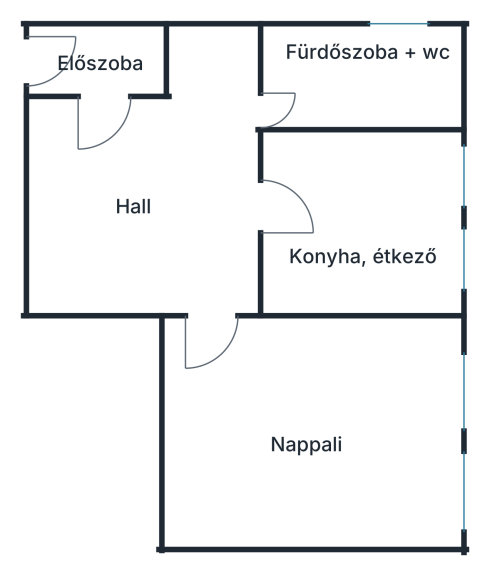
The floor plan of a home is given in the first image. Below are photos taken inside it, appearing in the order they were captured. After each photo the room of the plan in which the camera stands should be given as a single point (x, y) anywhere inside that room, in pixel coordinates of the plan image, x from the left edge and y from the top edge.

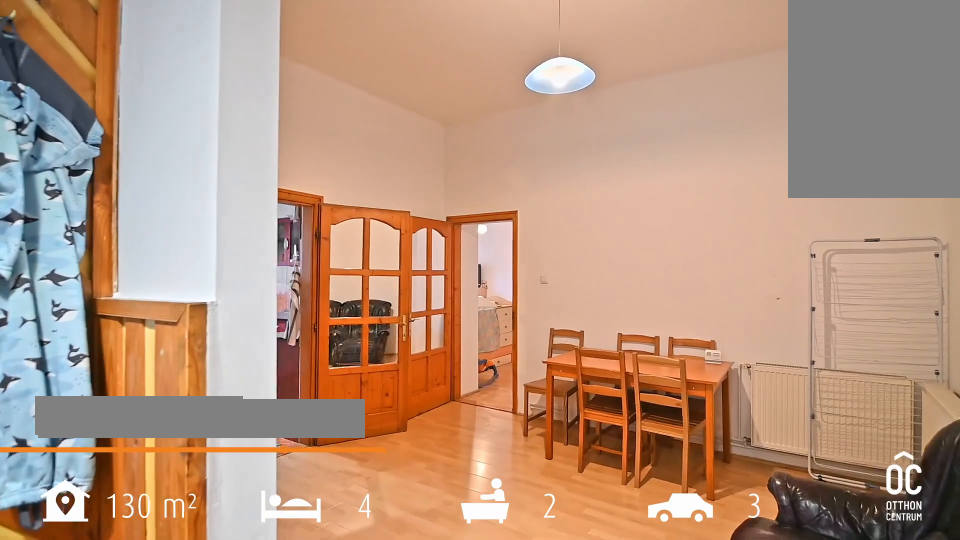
(102, 63)
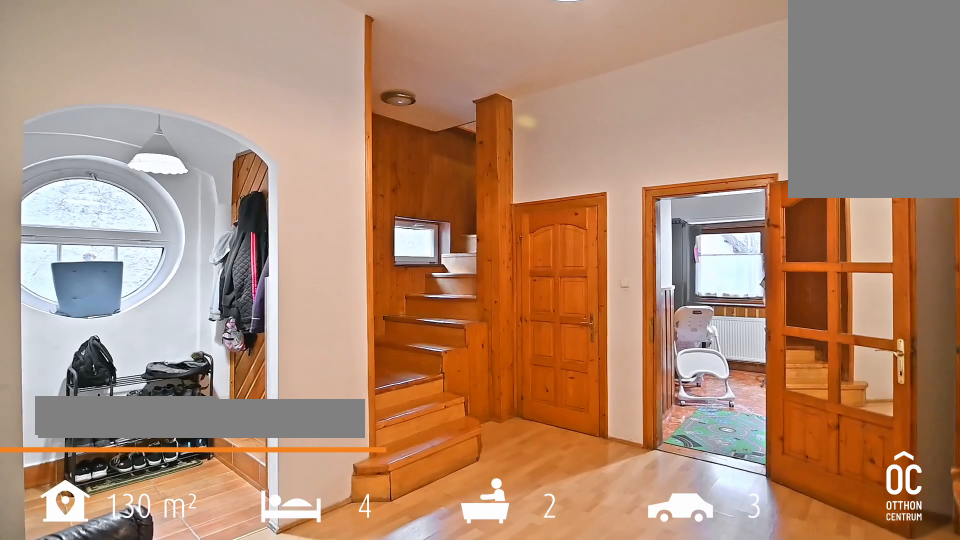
(153, 205)
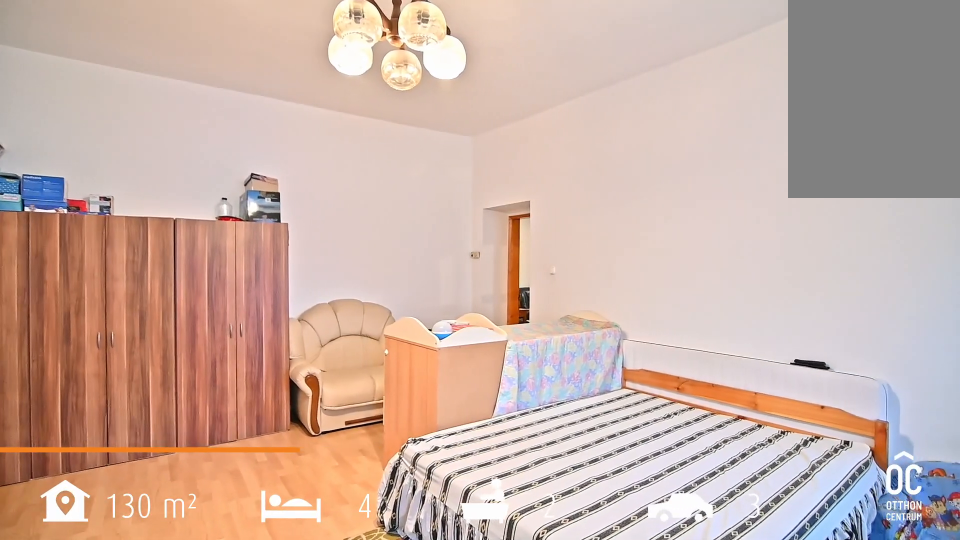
(314, 446)
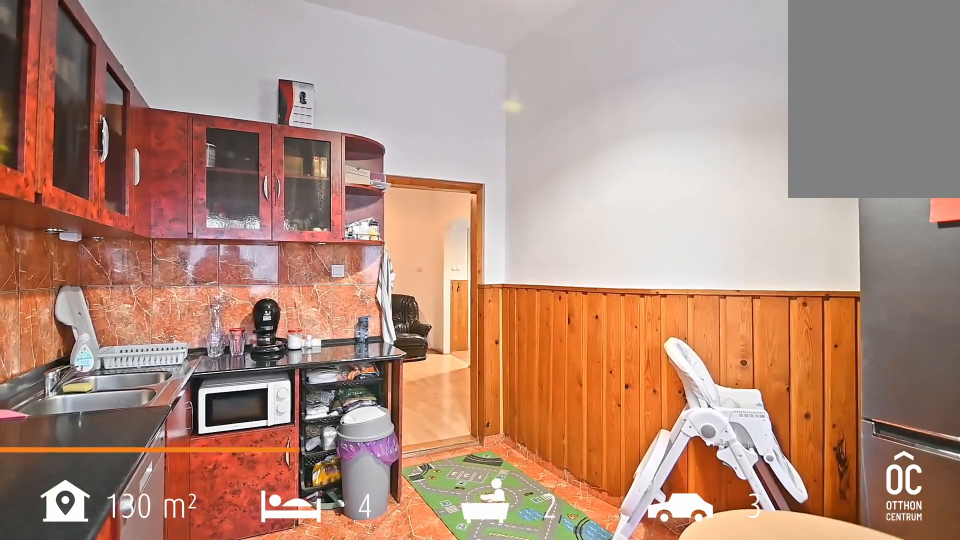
(352, 229)
